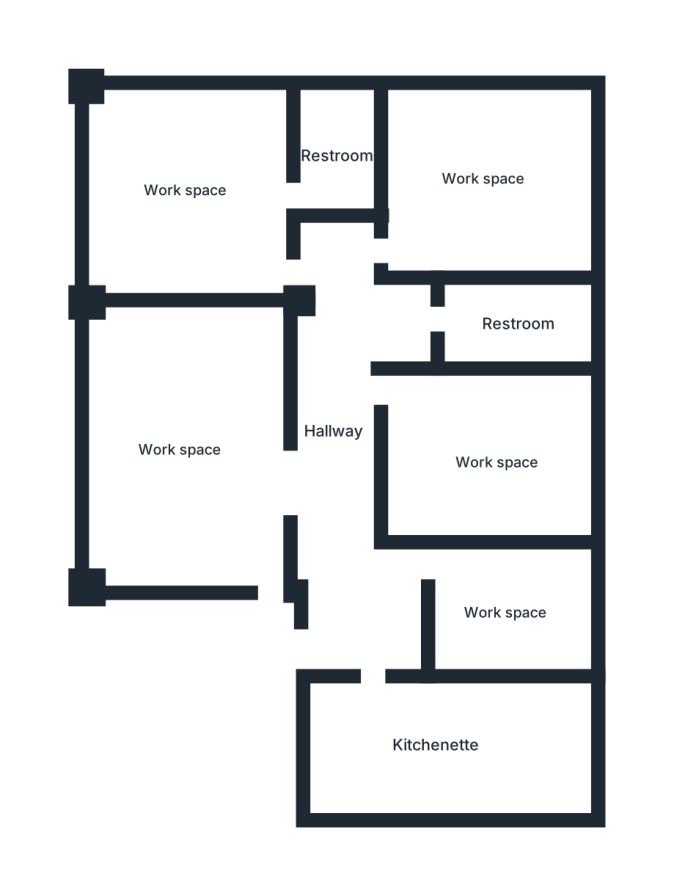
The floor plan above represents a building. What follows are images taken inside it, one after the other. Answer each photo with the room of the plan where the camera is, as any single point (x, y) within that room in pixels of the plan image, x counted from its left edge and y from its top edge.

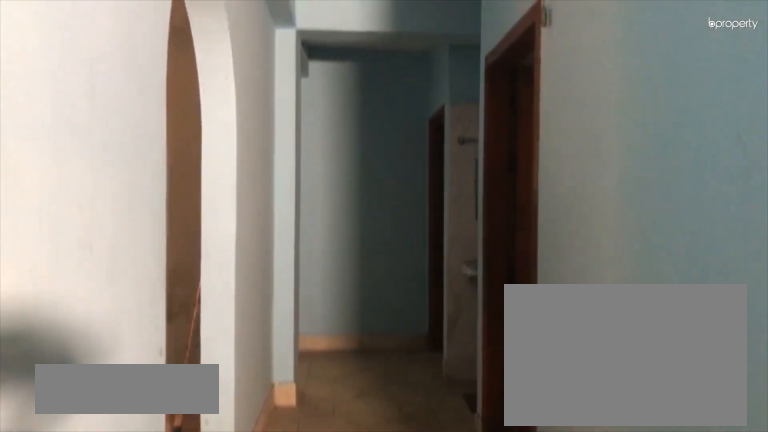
(341, 429)
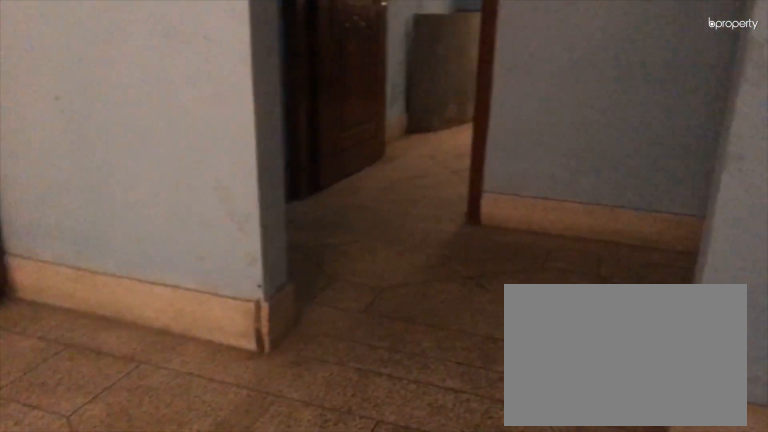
(175, 452)
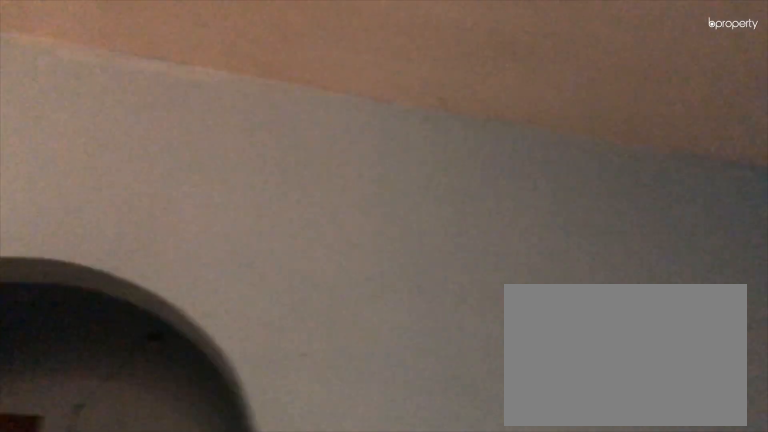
(175, 452)
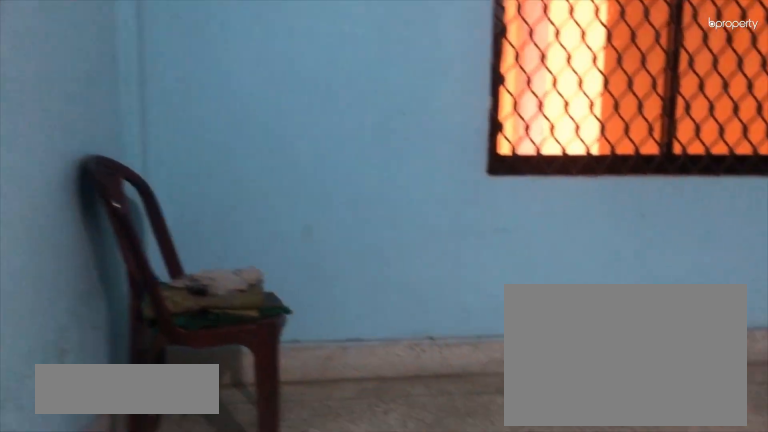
(186, 194)
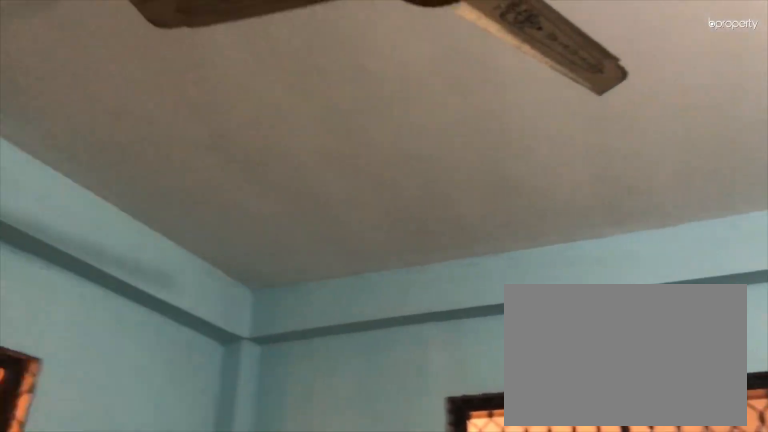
(186, 194)
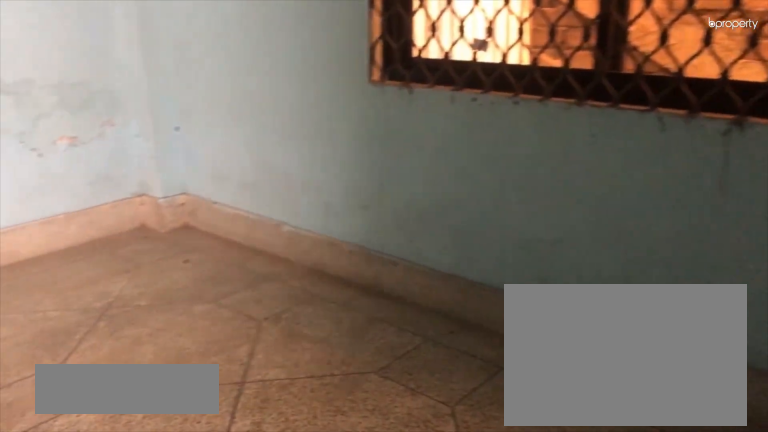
(491, 181)
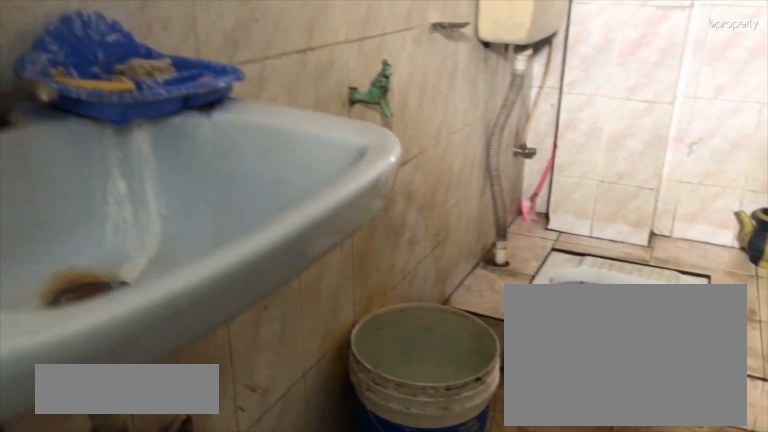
(514, 326)
